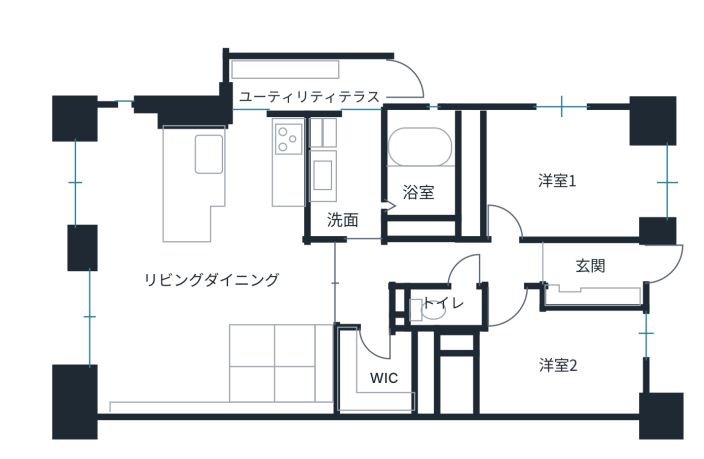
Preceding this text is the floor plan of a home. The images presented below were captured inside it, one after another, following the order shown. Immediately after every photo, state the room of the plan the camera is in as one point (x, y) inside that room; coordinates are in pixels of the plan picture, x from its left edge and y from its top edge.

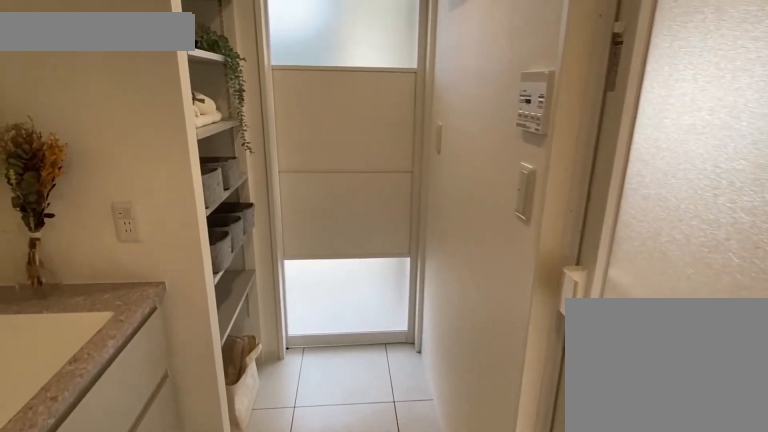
(340, 178)
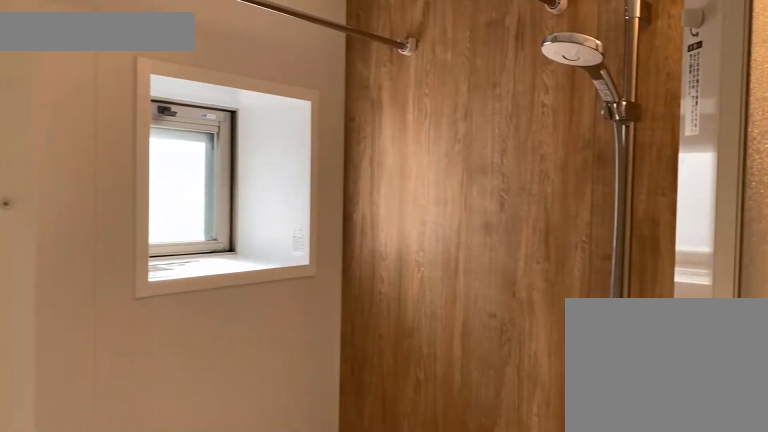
(420, 170)
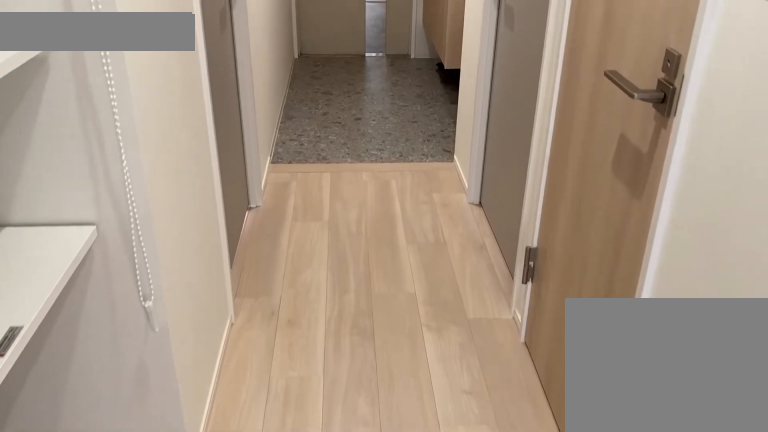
(437, 261)
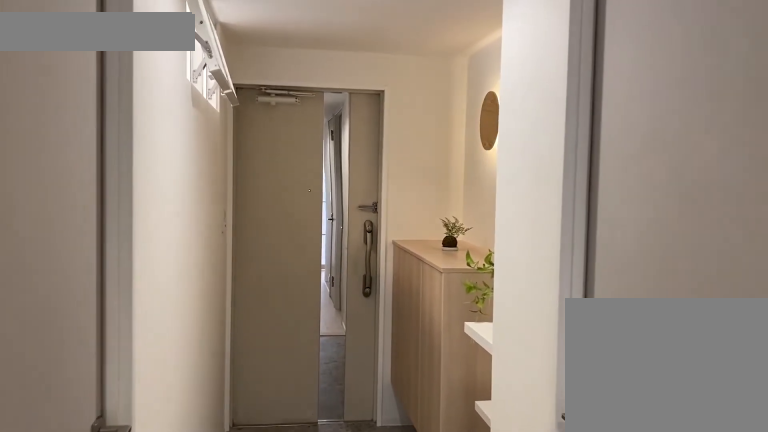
(437, 260)
